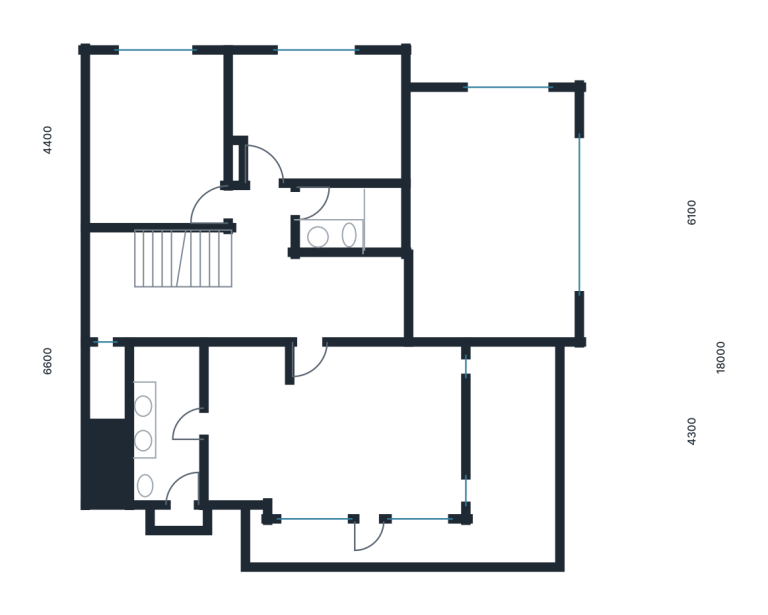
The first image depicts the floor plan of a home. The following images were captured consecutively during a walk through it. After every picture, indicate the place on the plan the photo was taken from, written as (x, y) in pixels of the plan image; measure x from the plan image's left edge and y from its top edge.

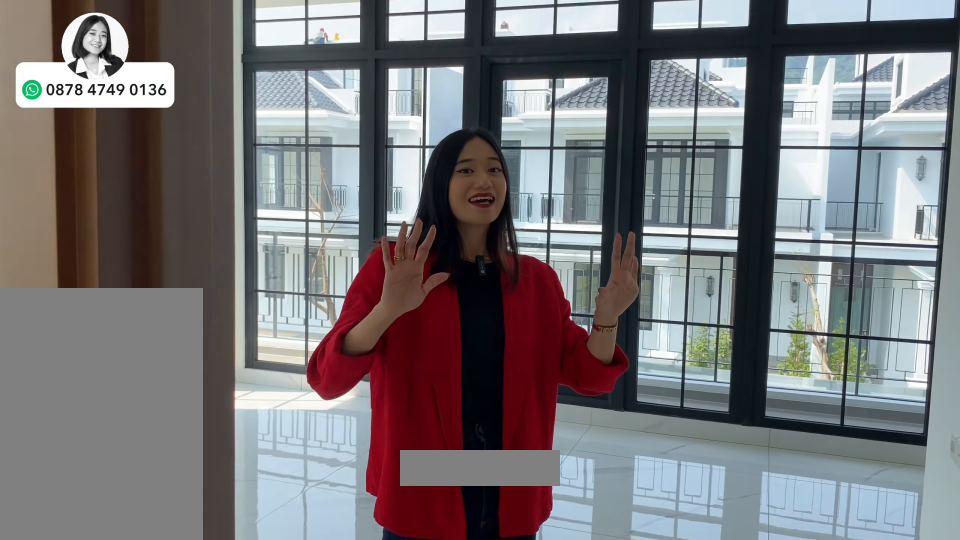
(389, 404)
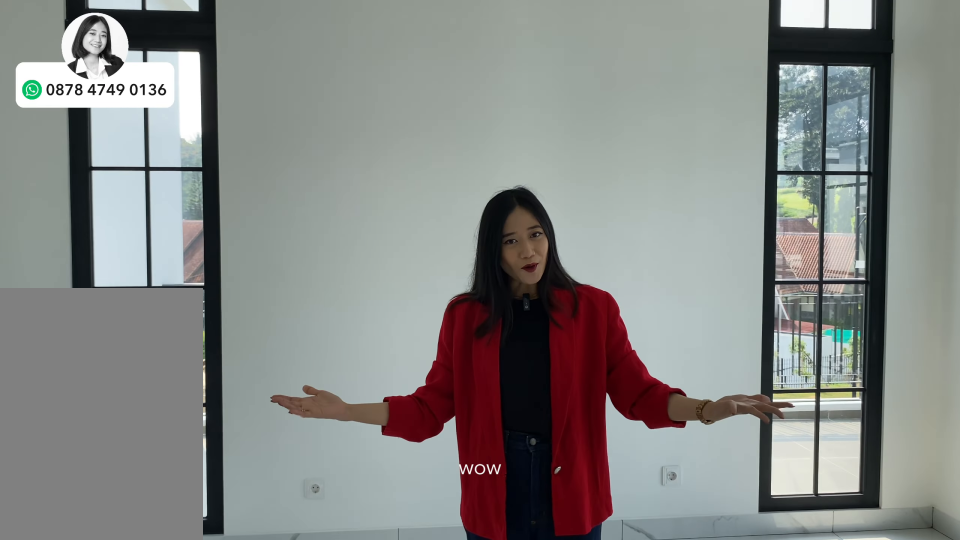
(389, 404)
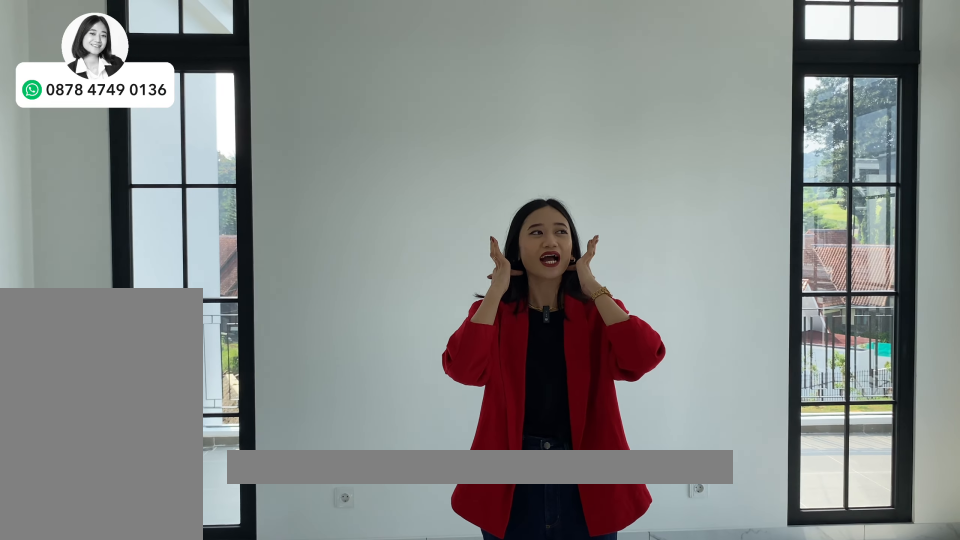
(389, 404)
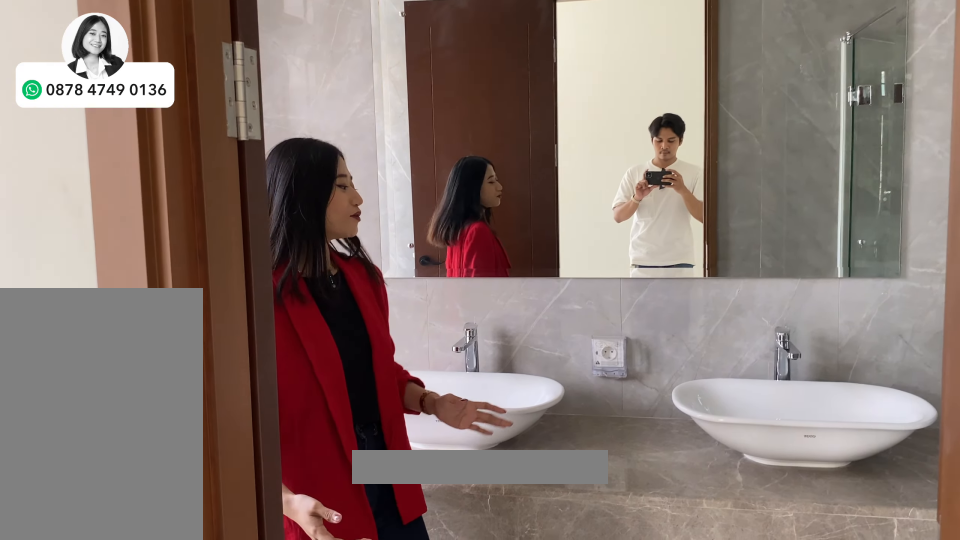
(177, 414)
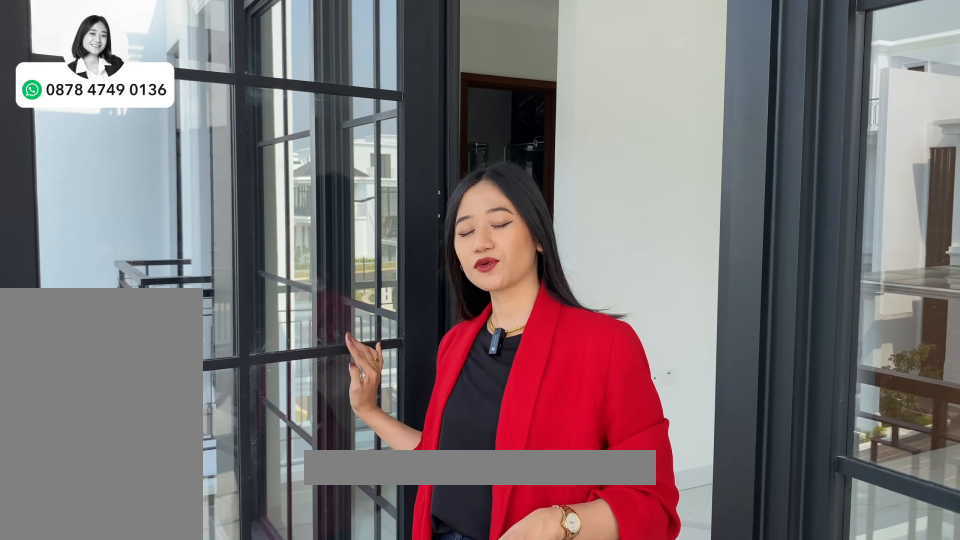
(402, 546)
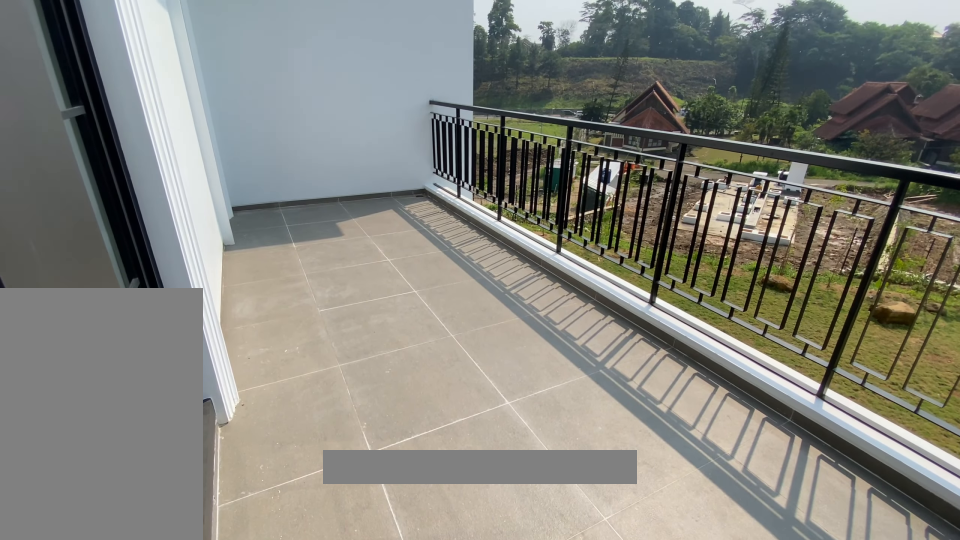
(523, 441)
